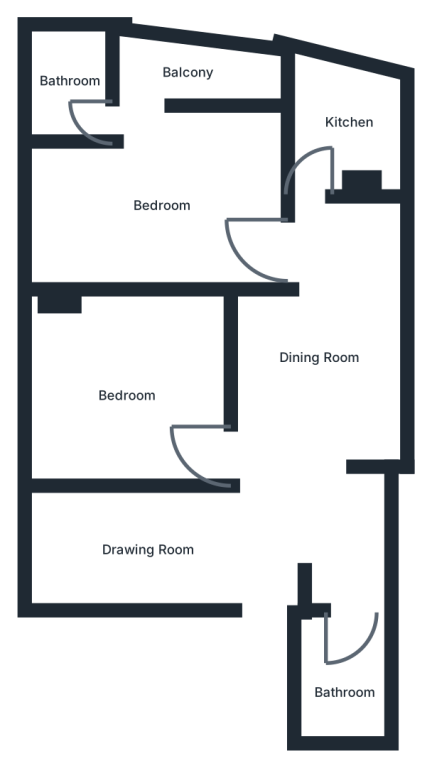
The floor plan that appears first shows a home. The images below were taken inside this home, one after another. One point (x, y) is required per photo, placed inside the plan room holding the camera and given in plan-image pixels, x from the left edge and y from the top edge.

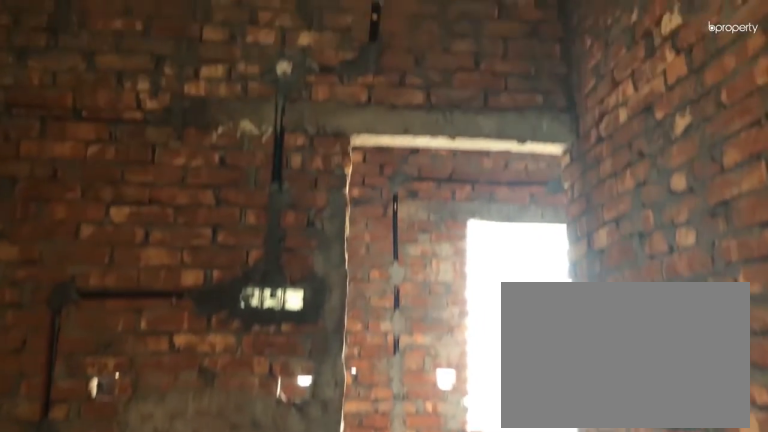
(160, 196)
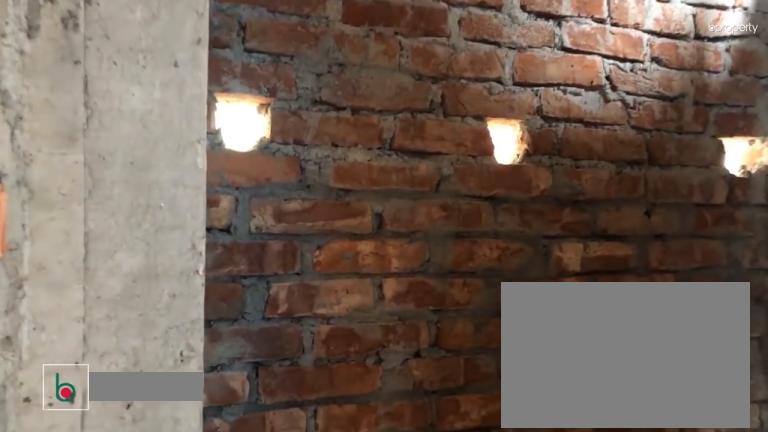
(67, 83)
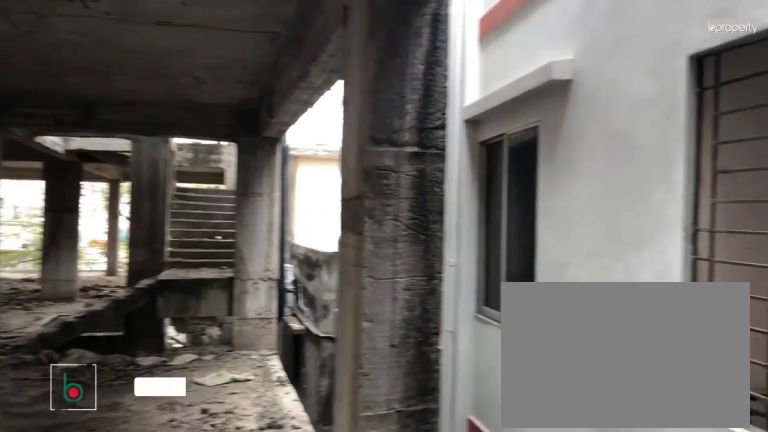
(188, 74)
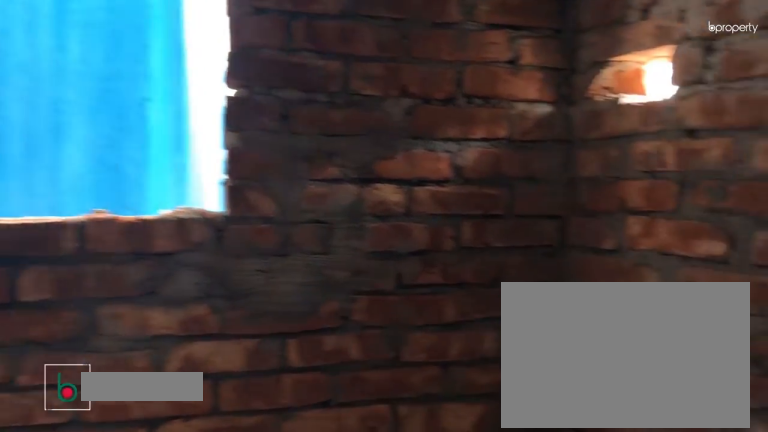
(349, 127)
